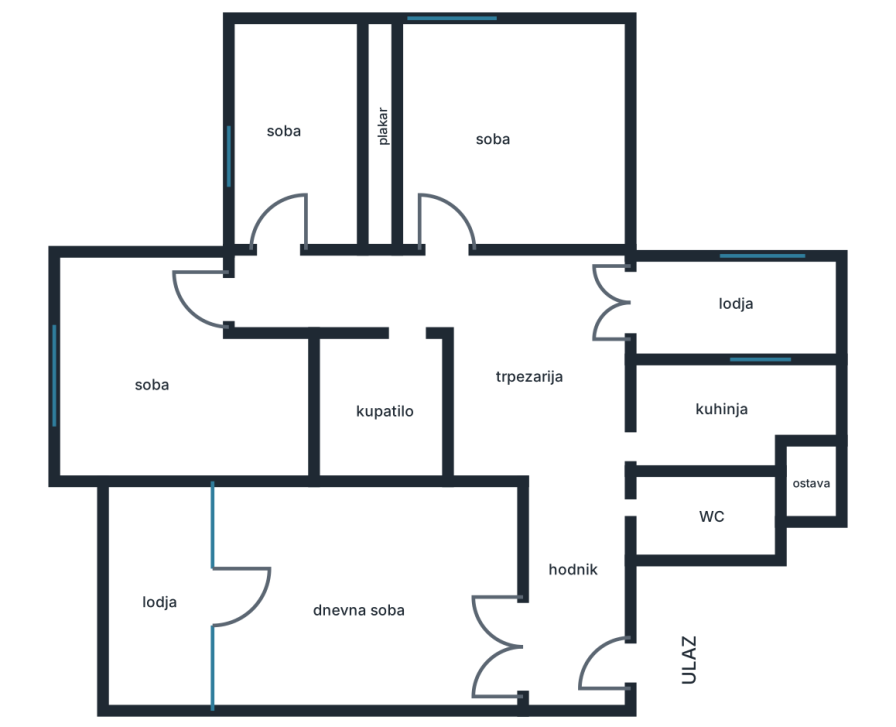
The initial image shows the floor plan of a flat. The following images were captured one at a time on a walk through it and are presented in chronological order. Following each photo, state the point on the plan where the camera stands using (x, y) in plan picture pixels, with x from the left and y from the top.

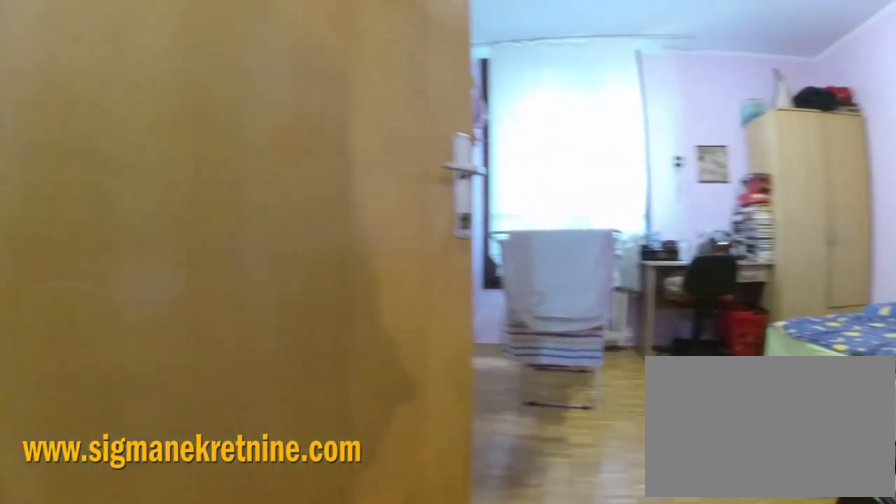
(465, 309)
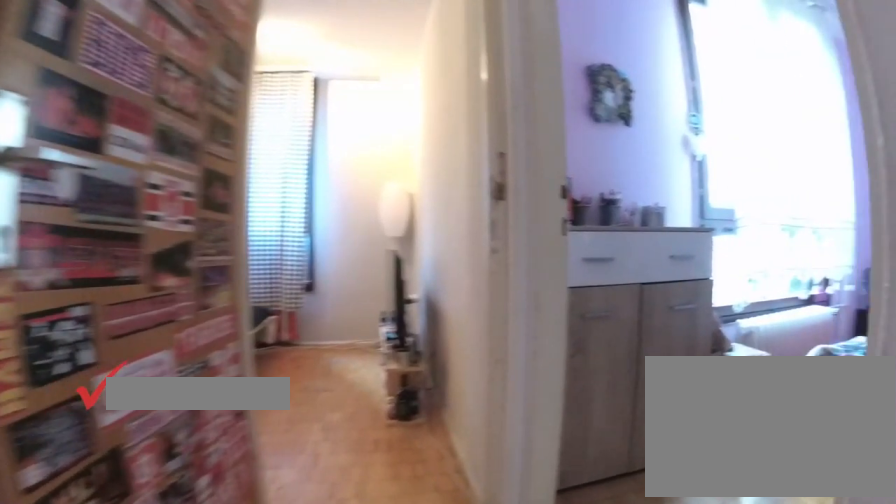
(396, 291)
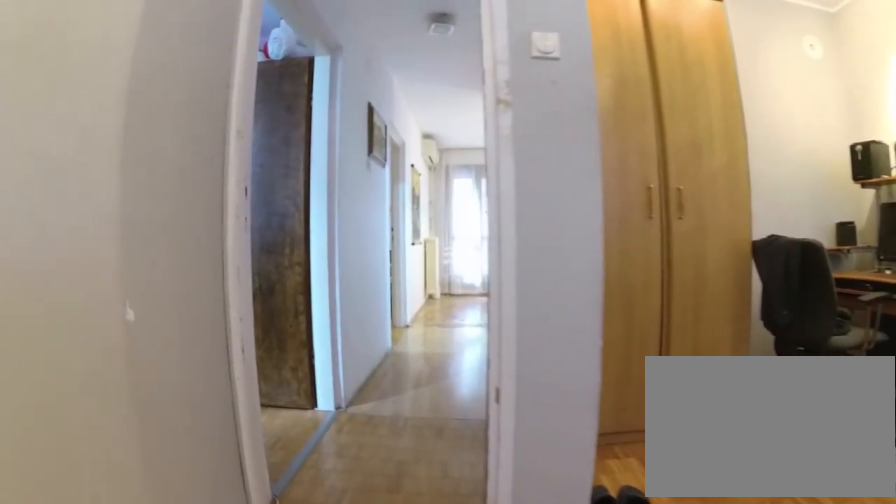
(93, 307)
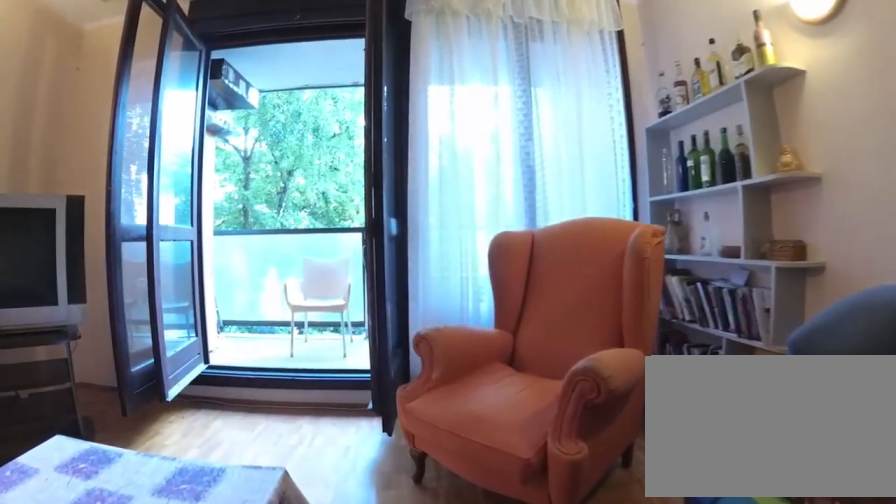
(385, 575)
